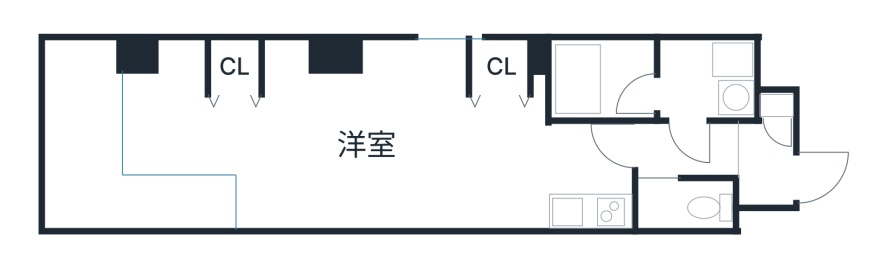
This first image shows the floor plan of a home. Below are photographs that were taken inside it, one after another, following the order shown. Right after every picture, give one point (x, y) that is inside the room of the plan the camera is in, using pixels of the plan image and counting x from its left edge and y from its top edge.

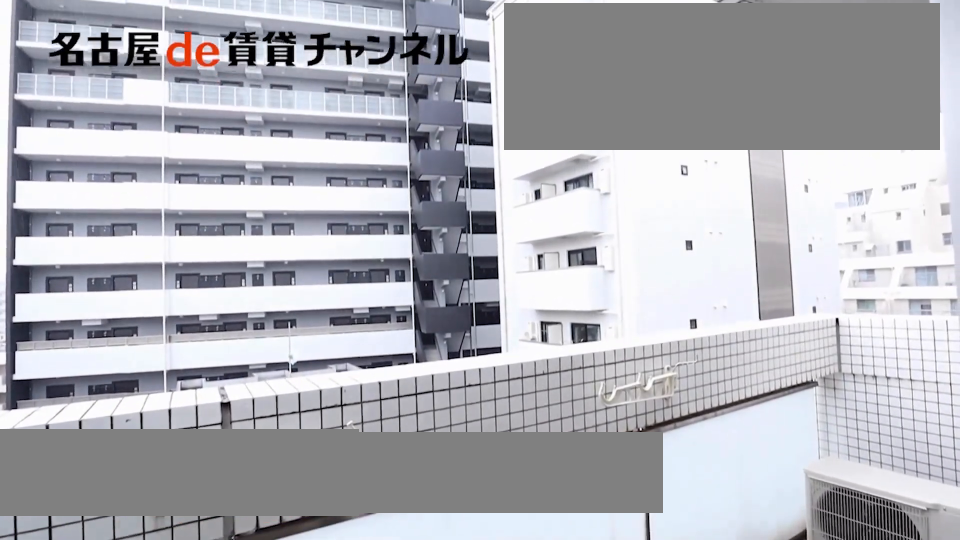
(118, 158)
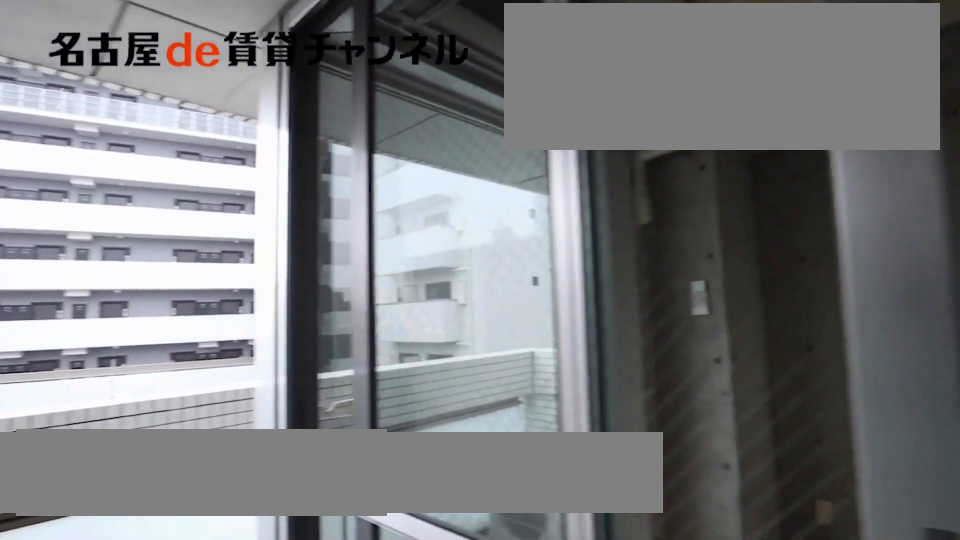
(118, 158)
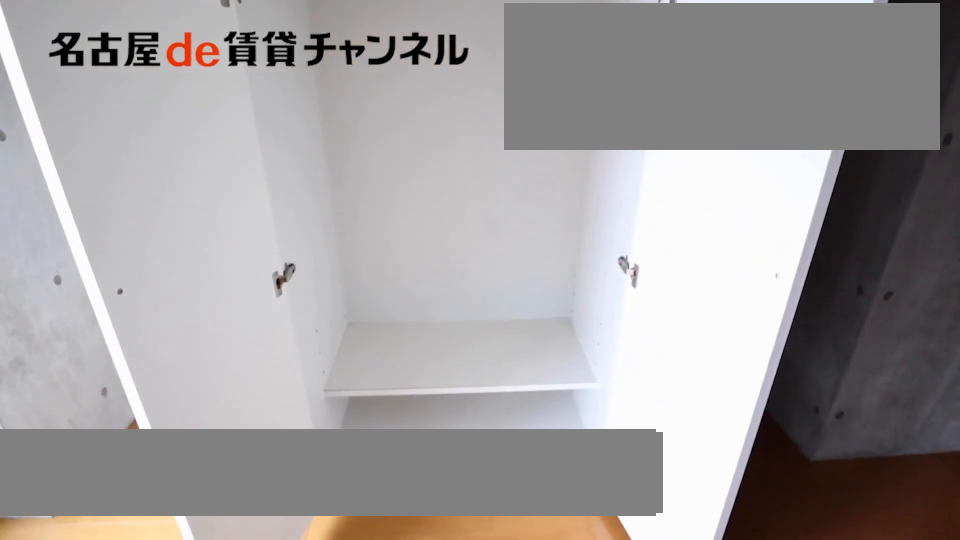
(232, 67)
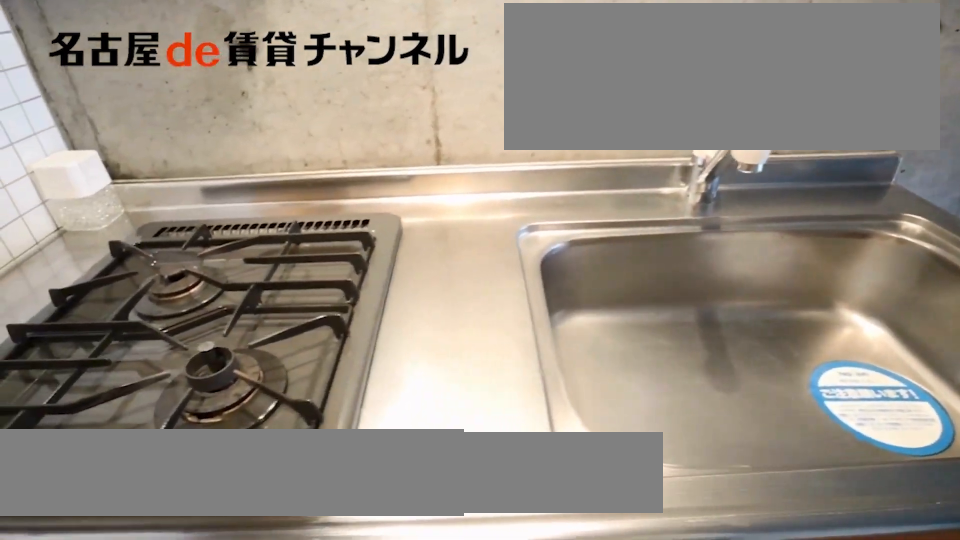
(592, 208)
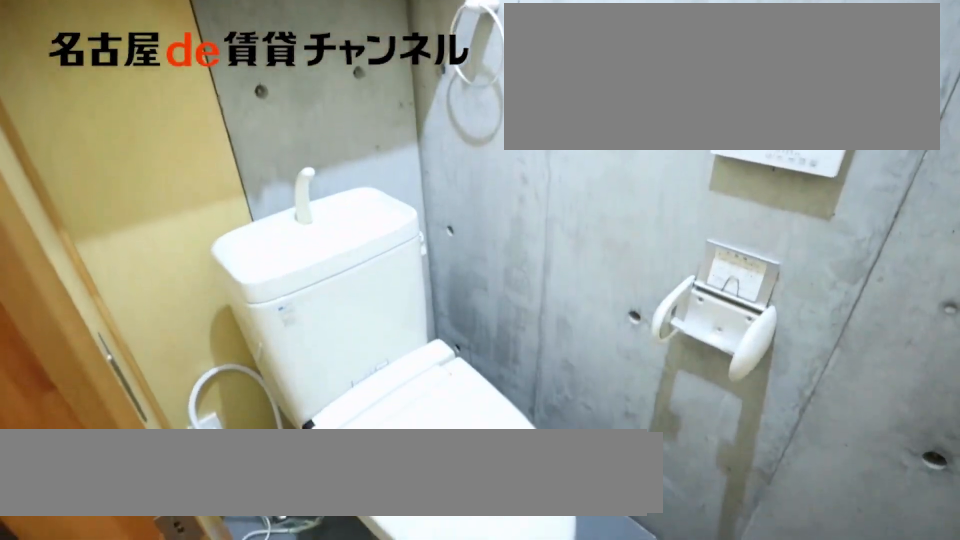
(686, 205)
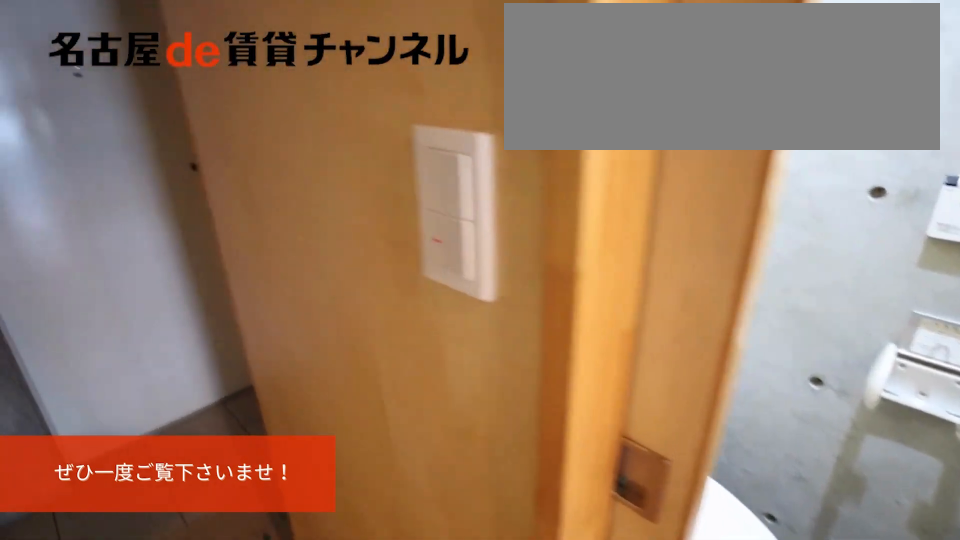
(767, 165)
